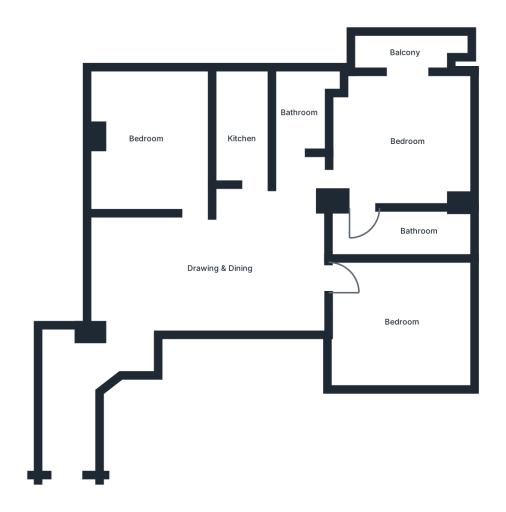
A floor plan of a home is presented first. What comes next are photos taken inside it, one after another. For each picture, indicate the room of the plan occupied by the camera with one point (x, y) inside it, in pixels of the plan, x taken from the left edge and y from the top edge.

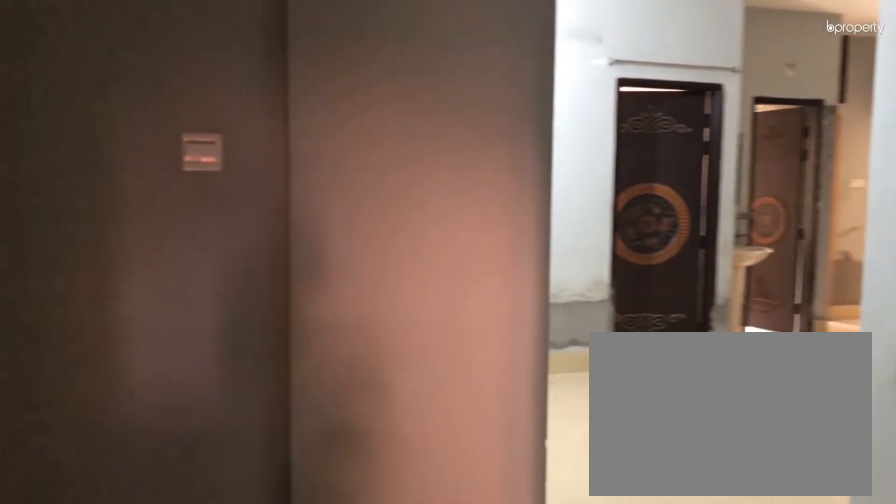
(77, 364)
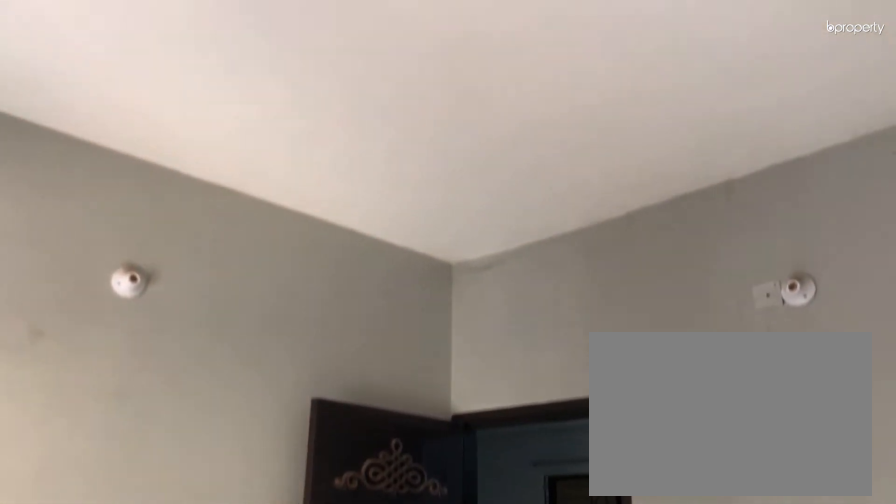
(160, 145)
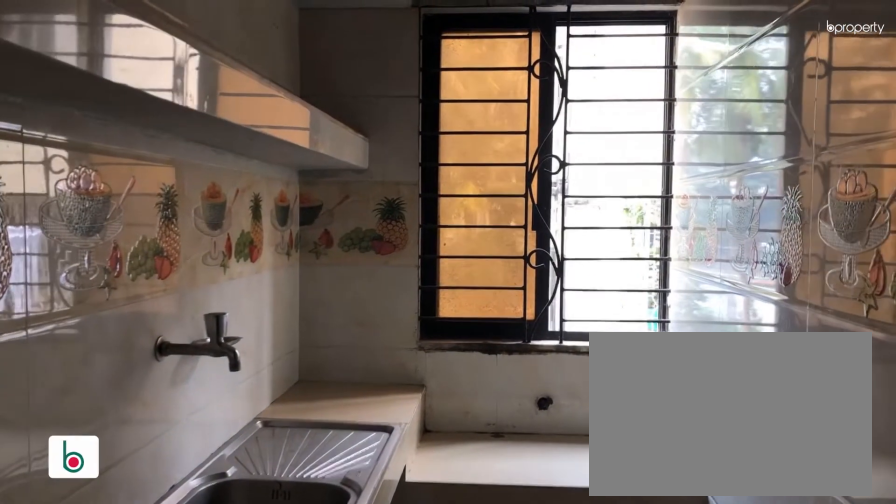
(245, 126)
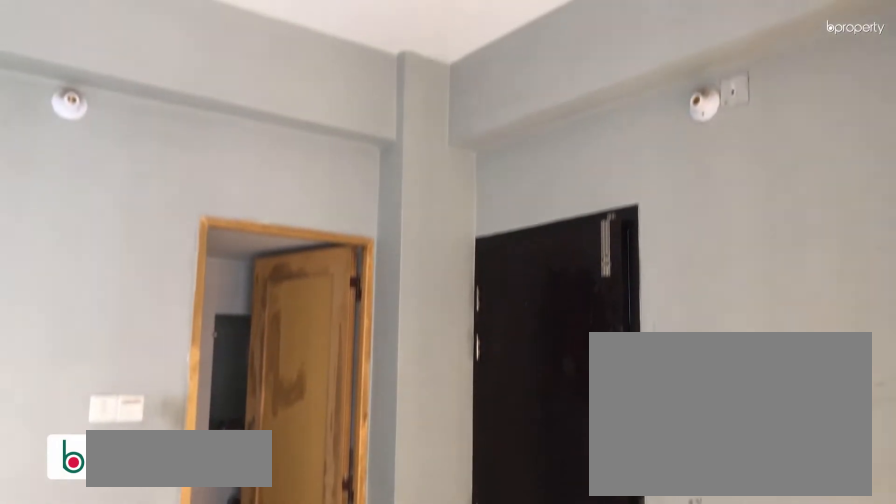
(404, 126)
